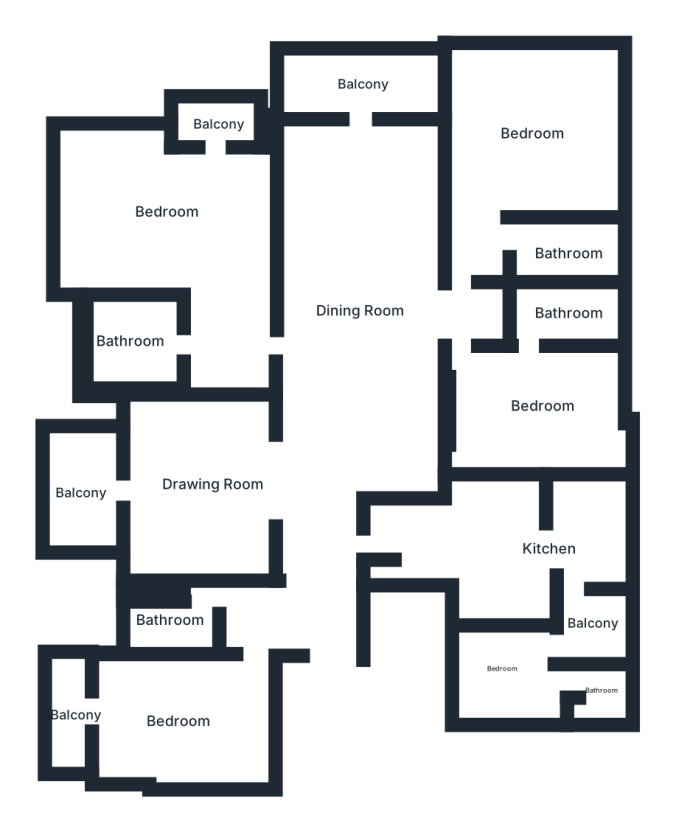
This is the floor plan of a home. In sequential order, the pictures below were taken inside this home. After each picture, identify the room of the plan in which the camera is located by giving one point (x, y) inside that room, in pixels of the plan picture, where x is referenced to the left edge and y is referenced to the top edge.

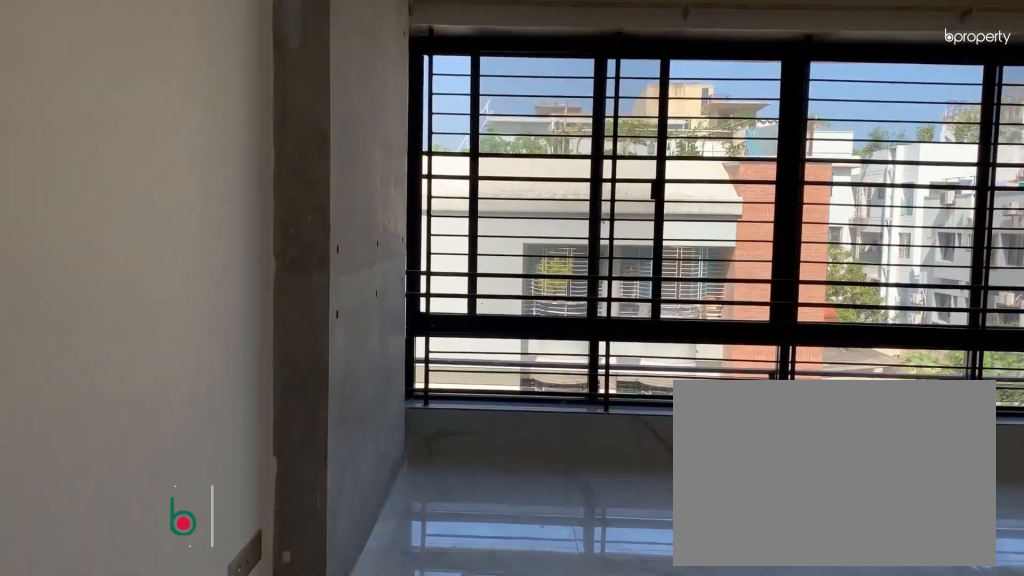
(532, 131)
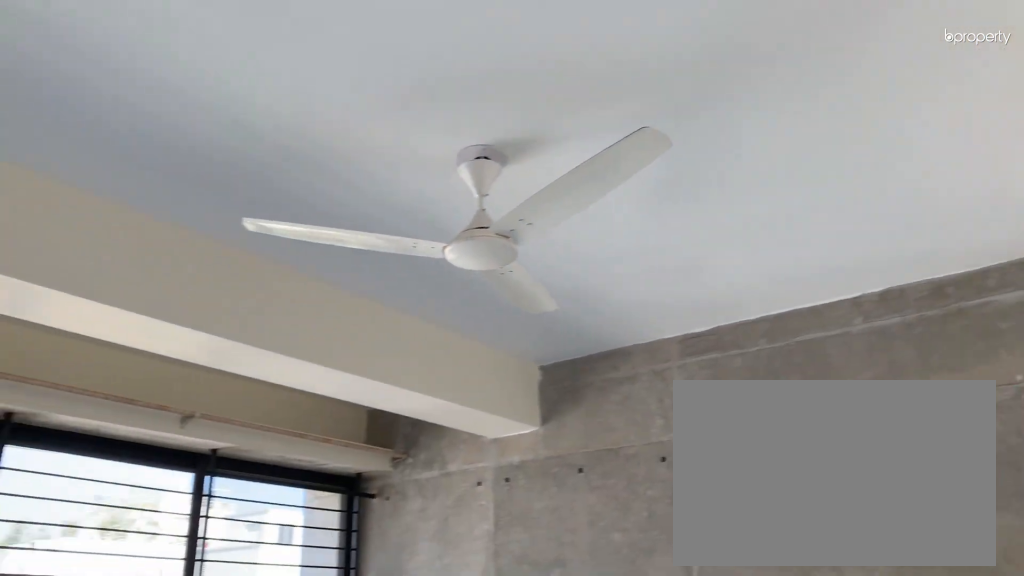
(532, 131)
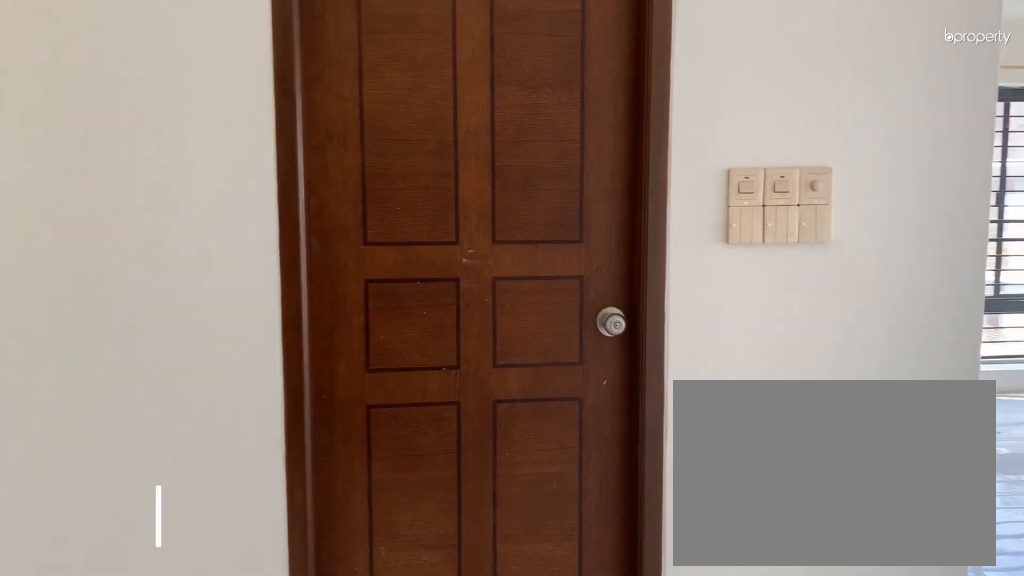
(170, 217)
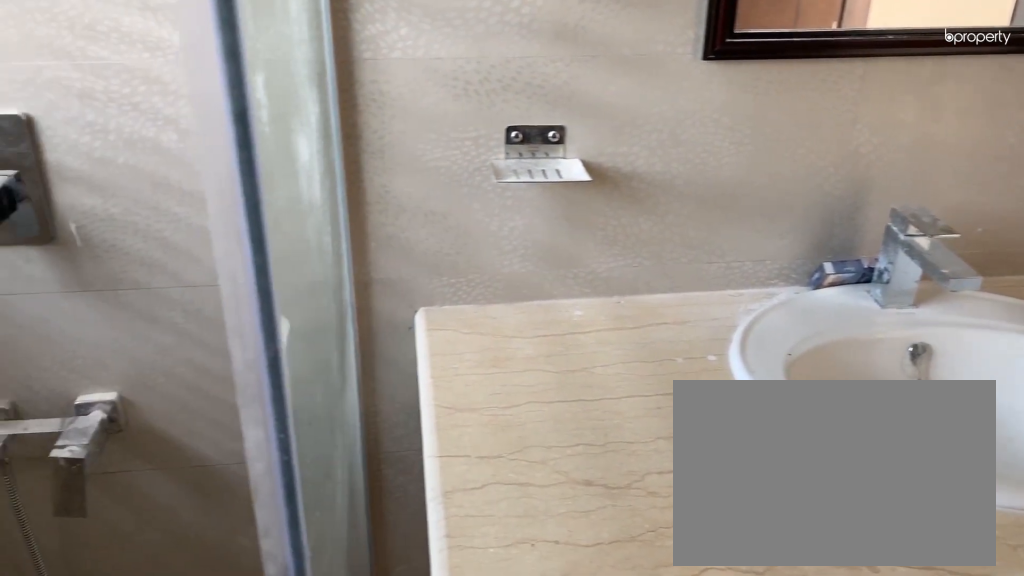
(130, 348)
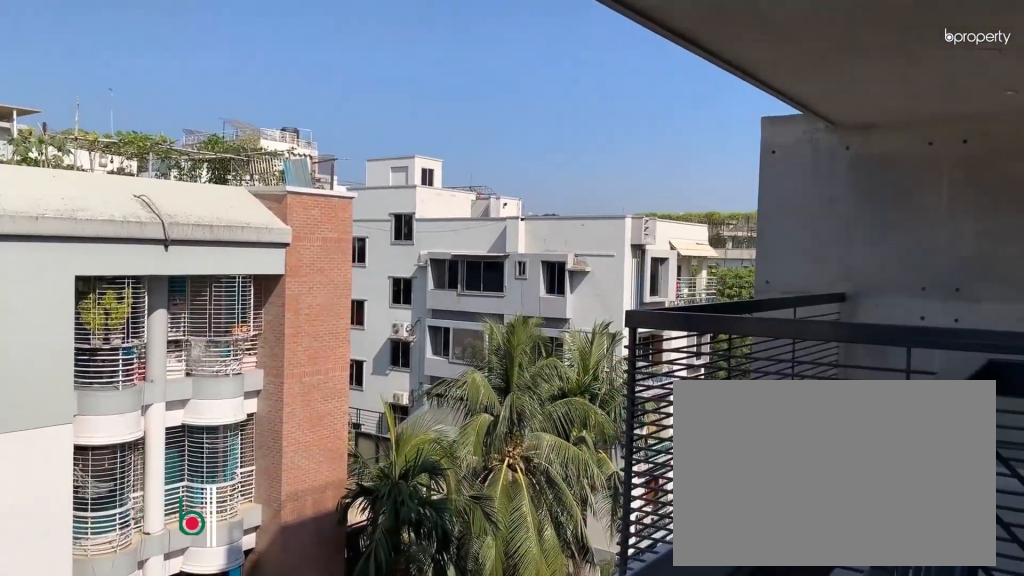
(216, 119)
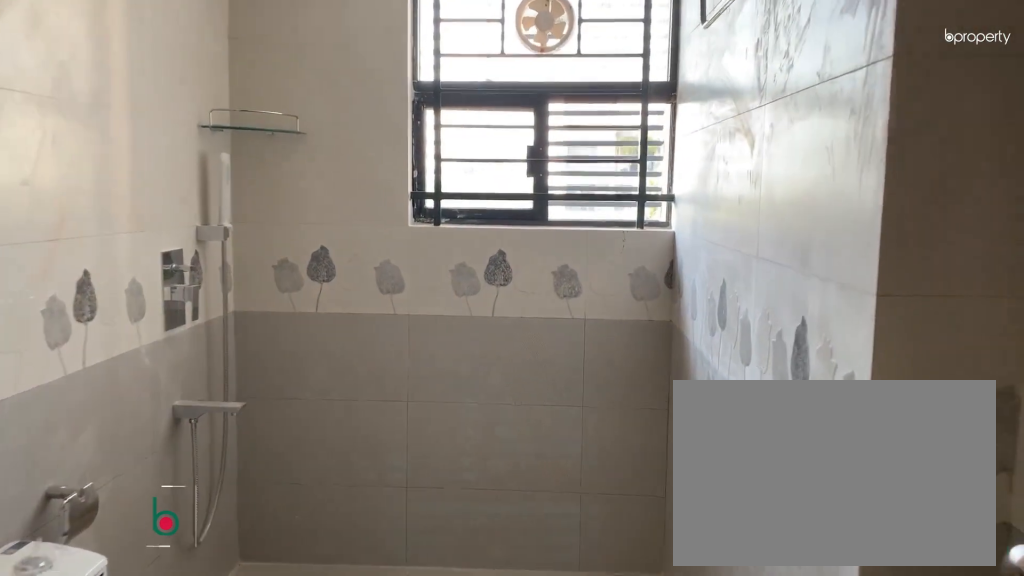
(159, 612)
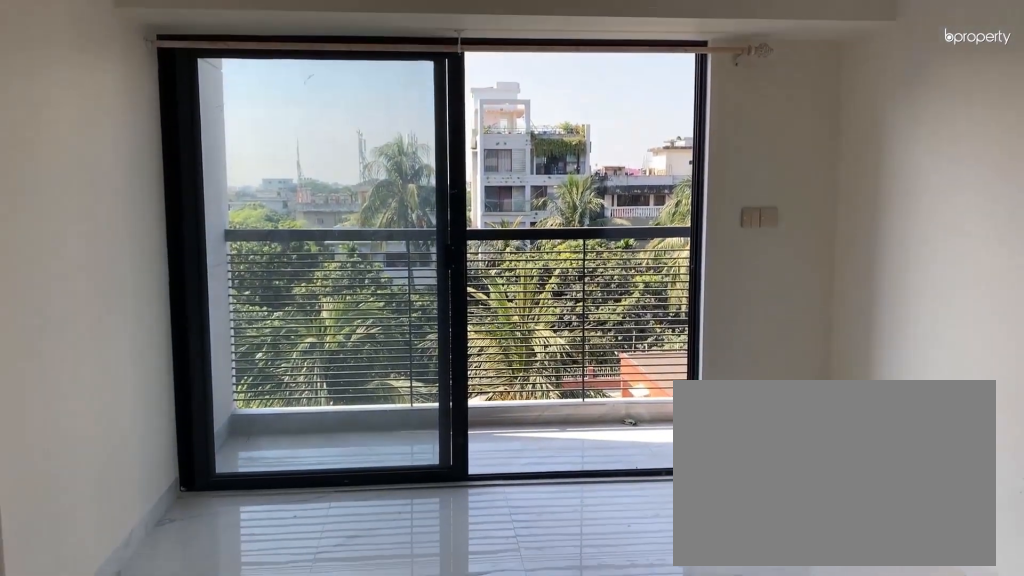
(188, 722)
